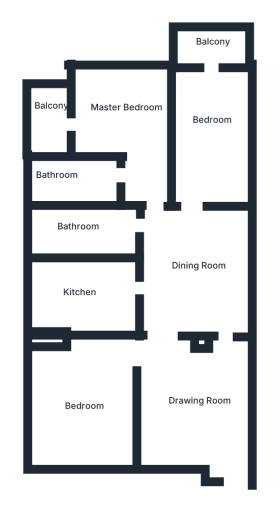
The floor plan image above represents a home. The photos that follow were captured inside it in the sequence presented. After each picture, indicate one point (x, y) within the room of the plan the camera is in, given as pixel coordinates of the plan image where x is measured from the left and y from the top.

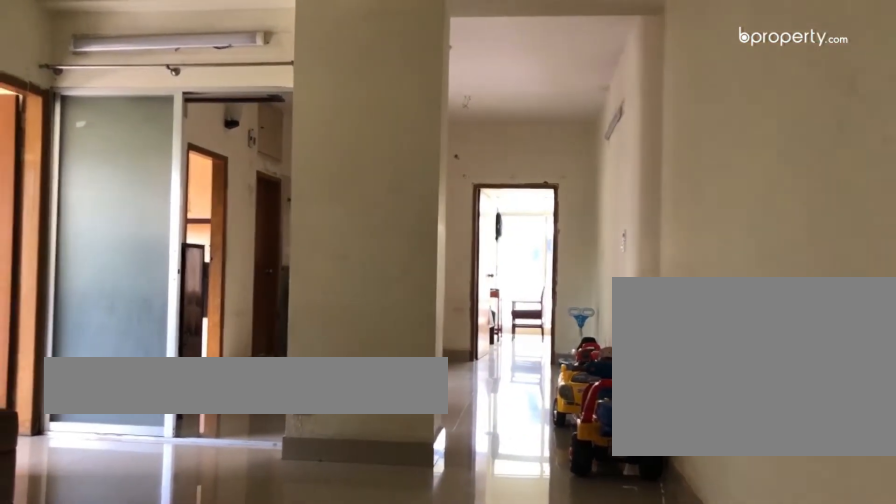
(206, 409)
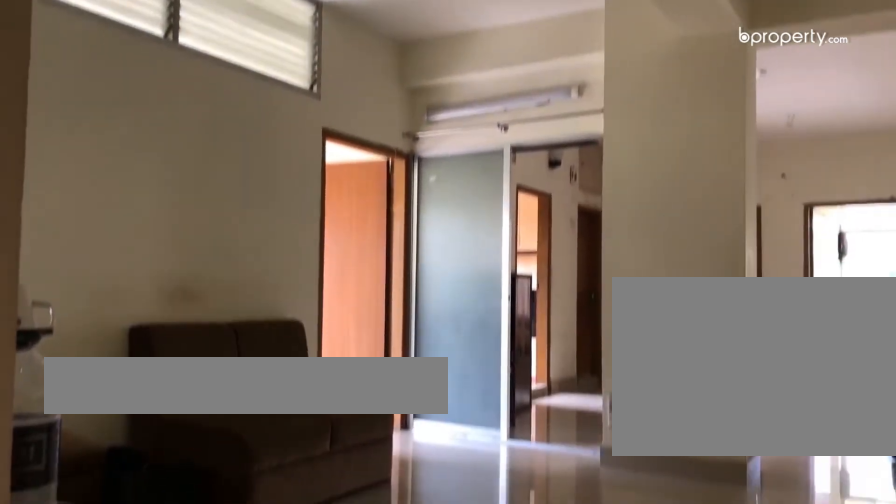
(225, 382)
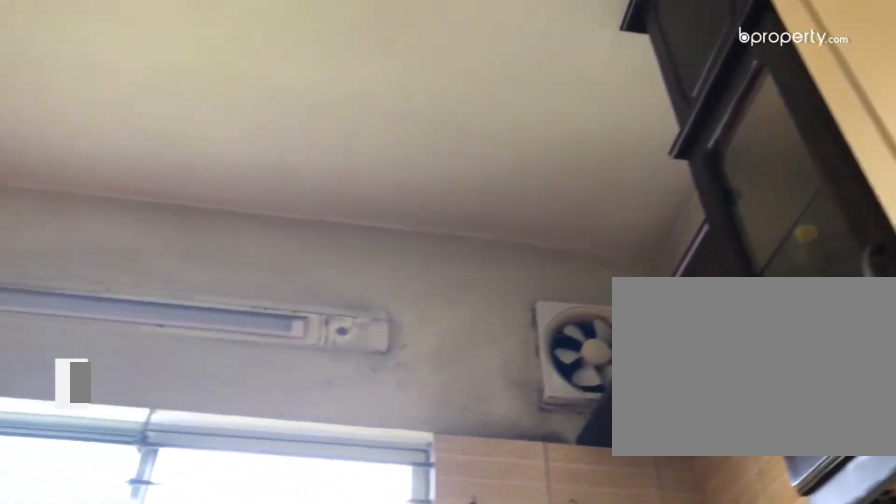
(93, 292)
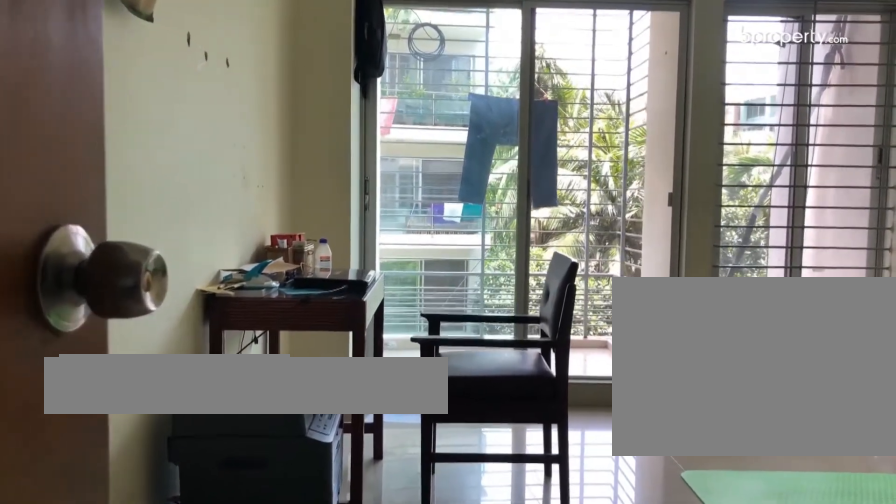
(210, 141)
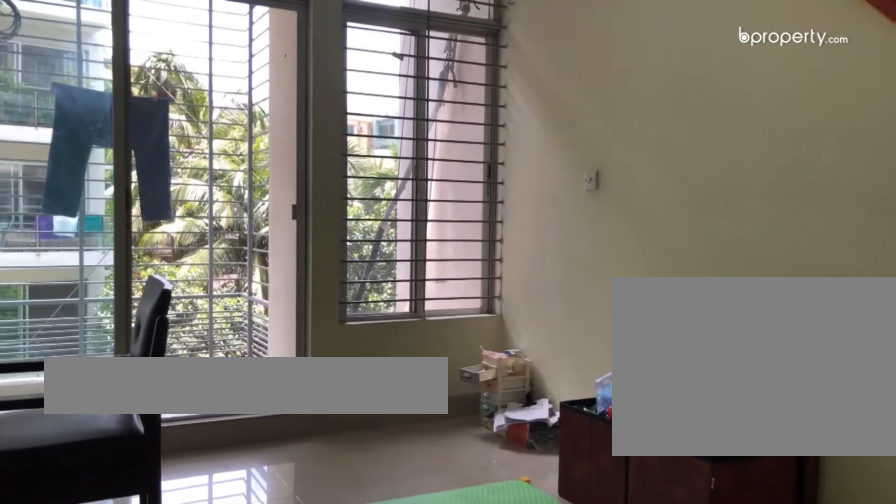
(210, 141)
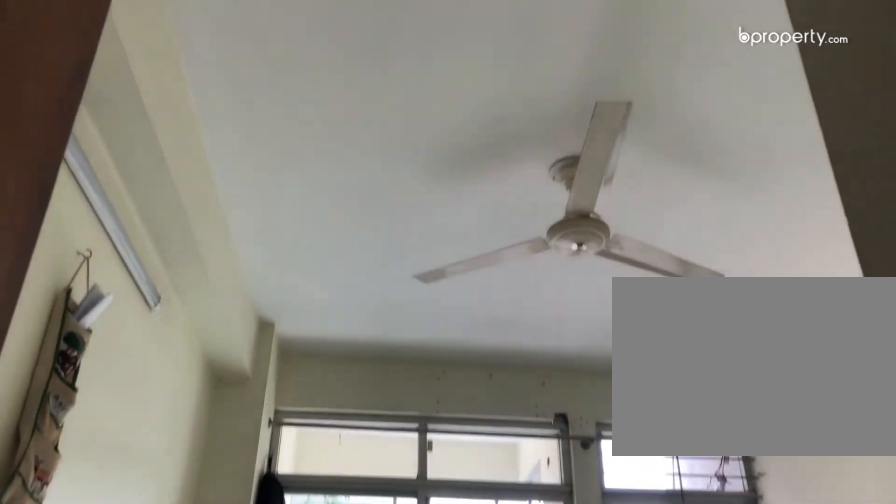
(206, 143)
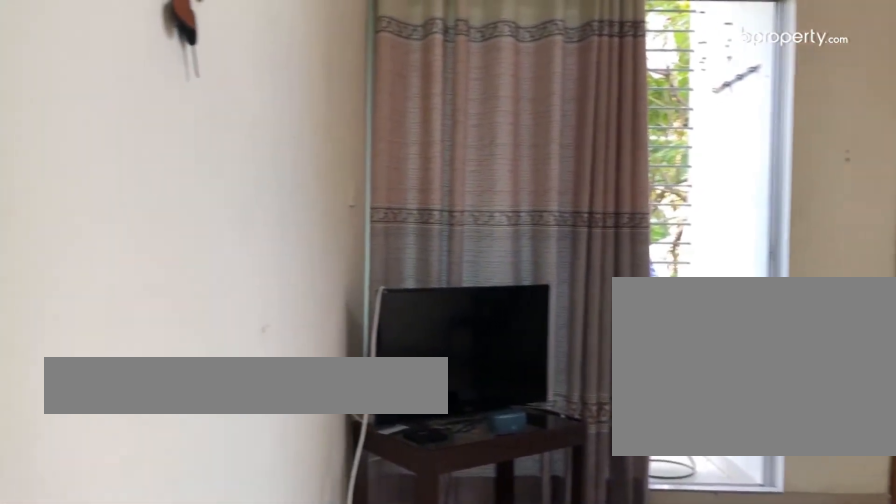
(137, 123)
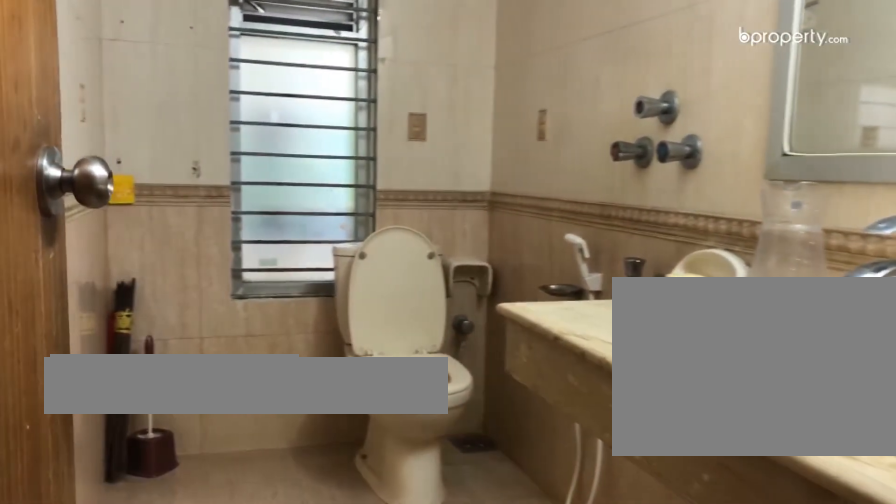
(77, 180)
